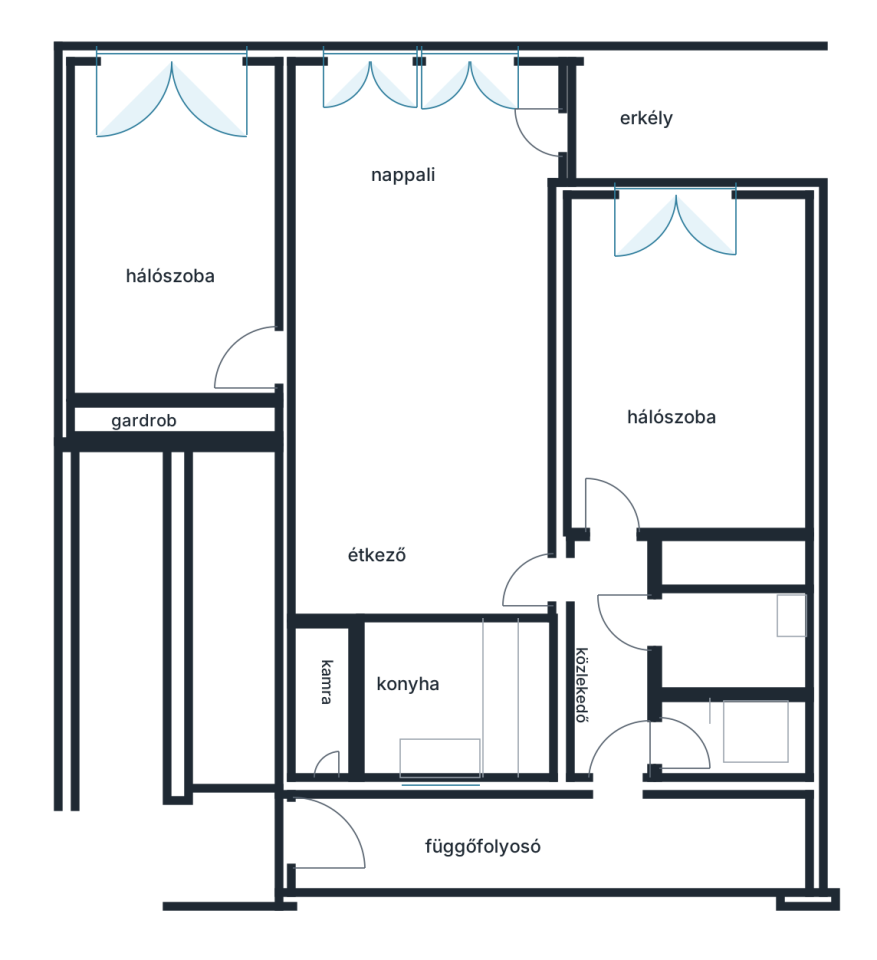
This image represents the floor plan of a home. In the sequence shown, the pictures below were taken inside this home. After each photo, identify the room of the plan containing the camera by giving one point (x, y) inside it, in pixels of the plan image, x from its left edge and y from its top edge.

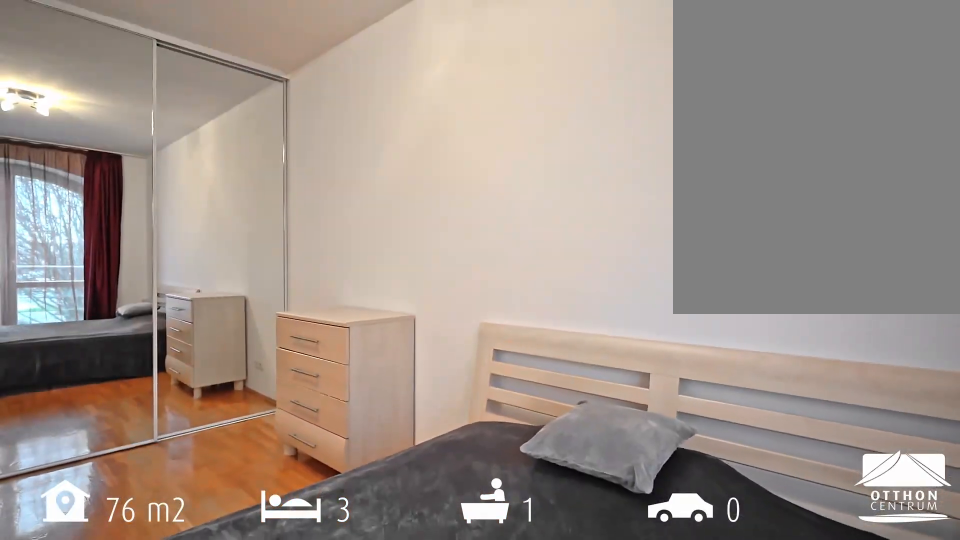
(169, 245)
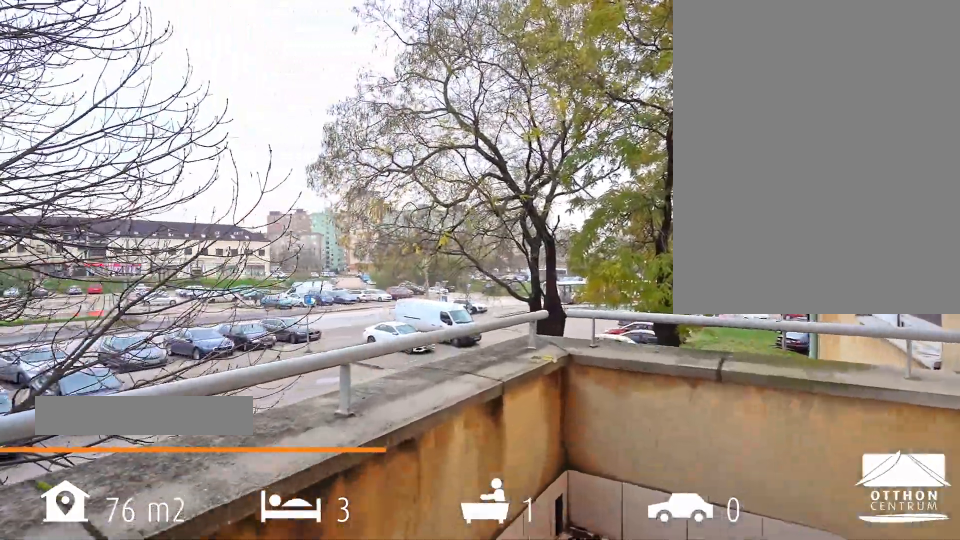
(695, 109)
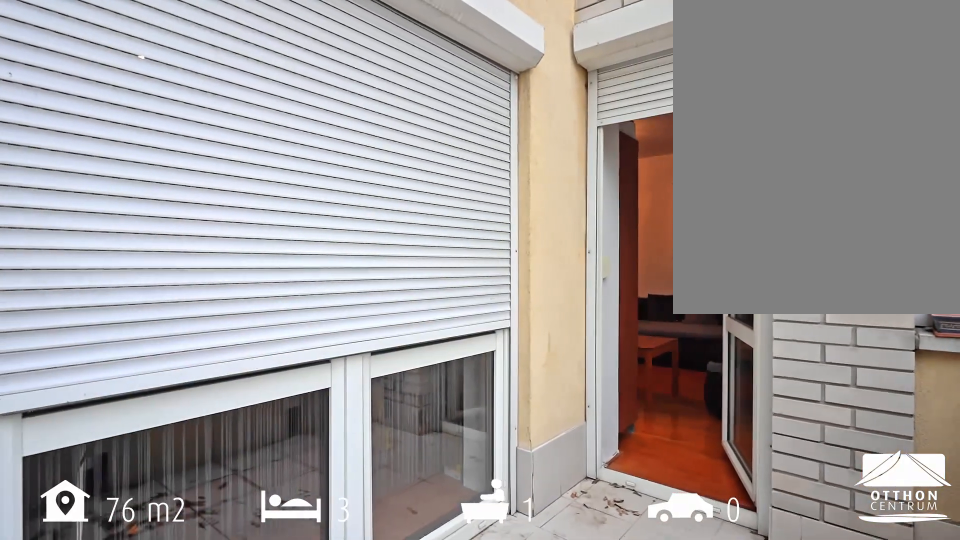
(695, 110)
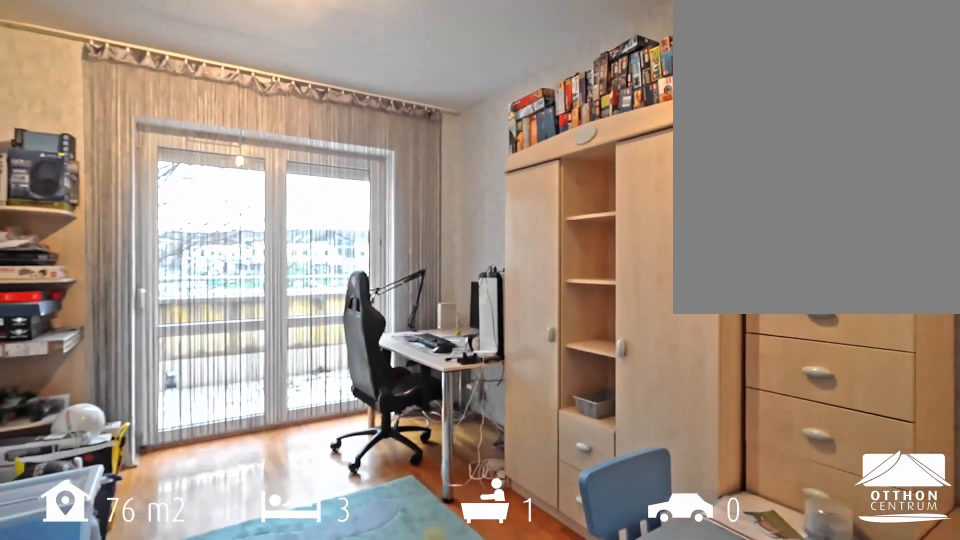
(684, 352)
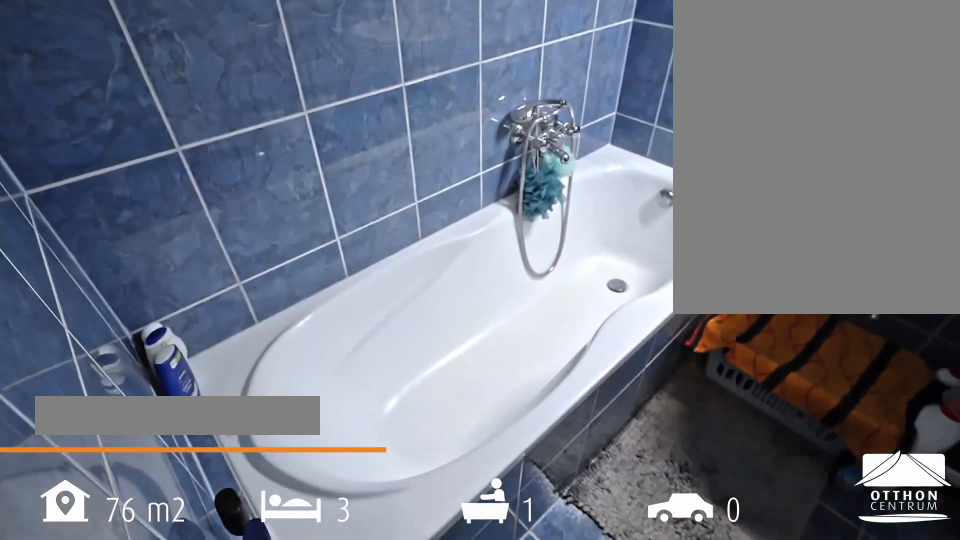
(727, 622)
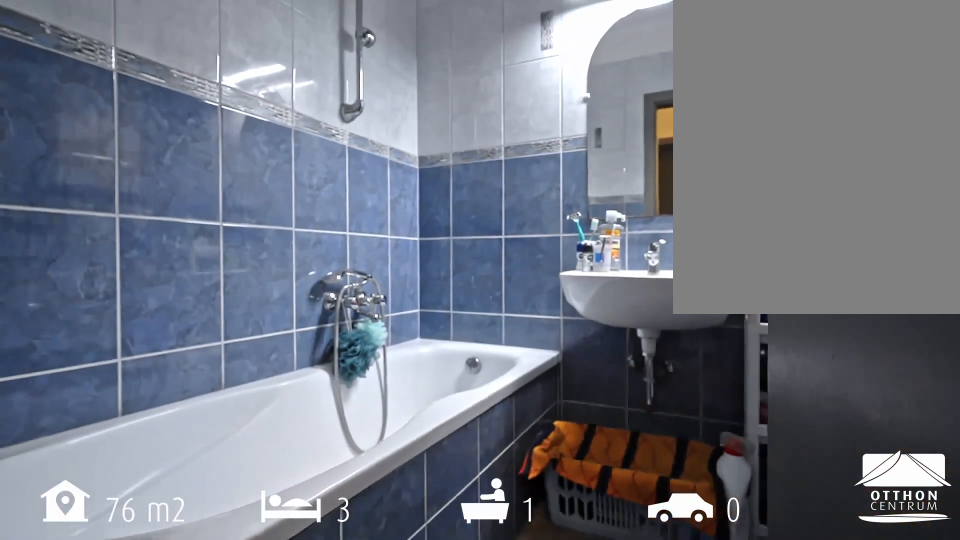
(727, 622)
